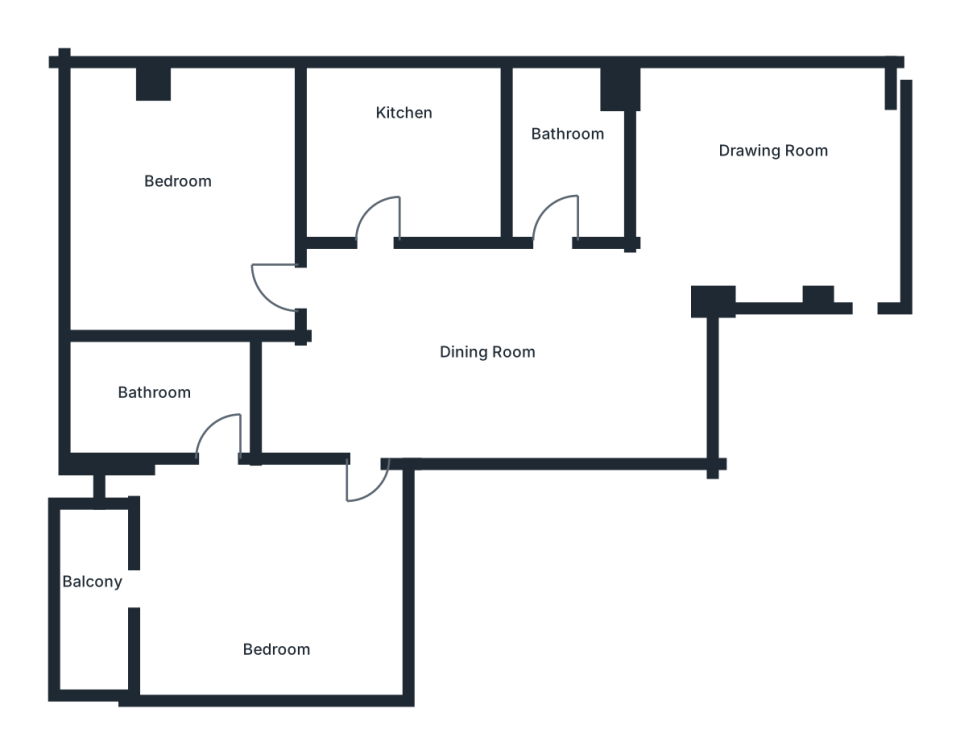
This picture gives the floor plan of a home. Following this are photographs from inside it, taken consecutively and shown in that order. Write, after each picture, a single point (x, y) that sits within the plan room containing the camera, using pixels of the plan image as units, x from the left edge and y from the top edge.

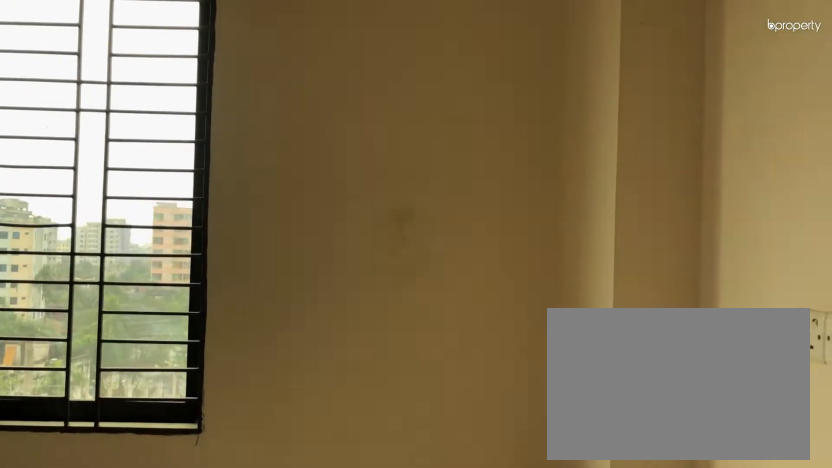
(766, 188)
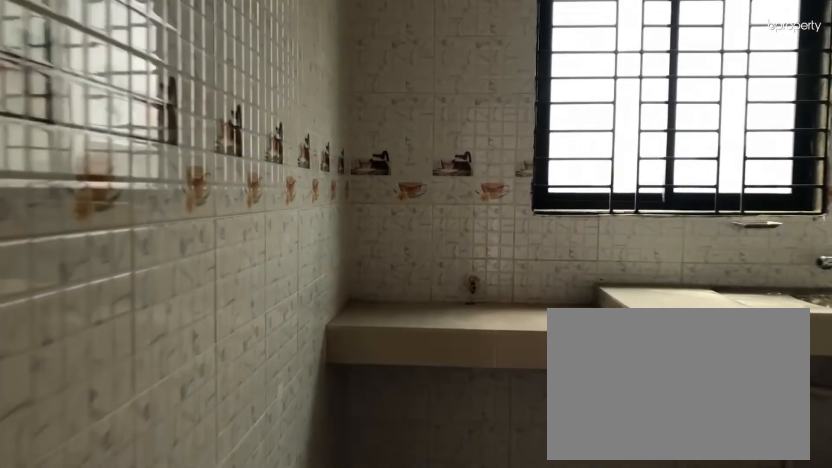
(408, 149)
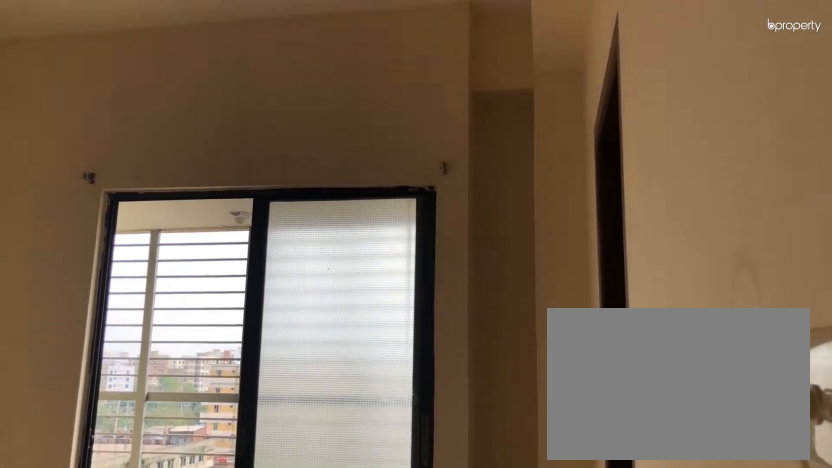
(273, 584)
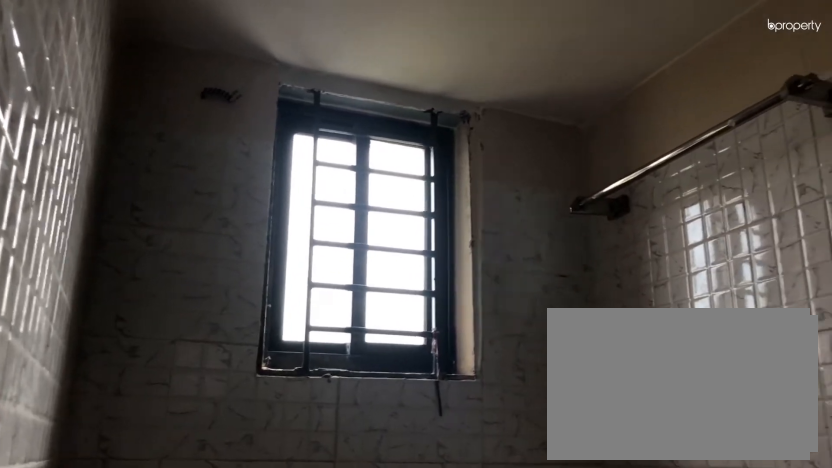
(133, 377)
